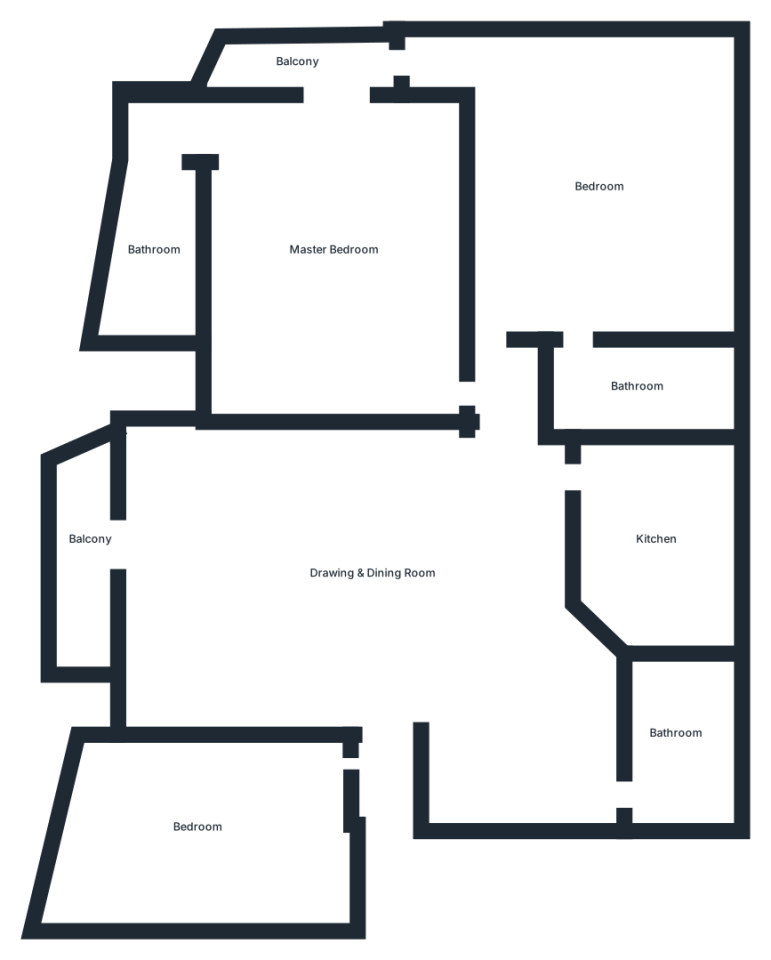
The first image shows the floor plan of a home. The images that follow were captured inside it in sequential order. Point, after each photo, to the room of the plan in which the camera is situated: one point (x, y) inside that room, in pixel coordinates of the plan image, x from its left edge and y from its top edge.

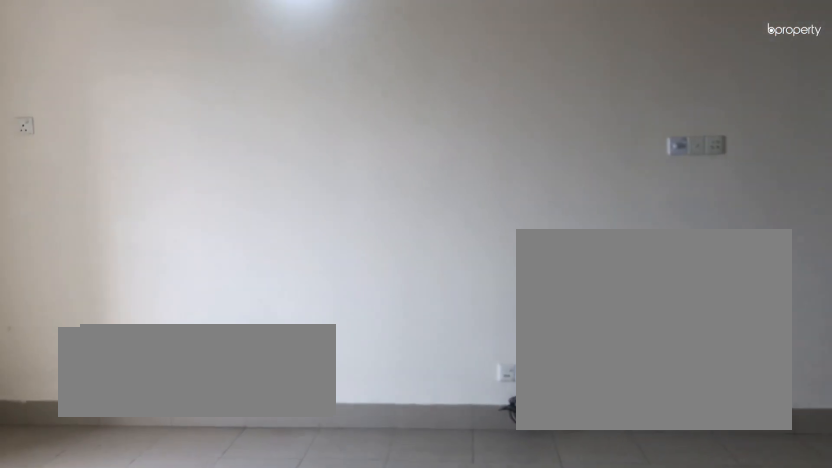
(371, 572)
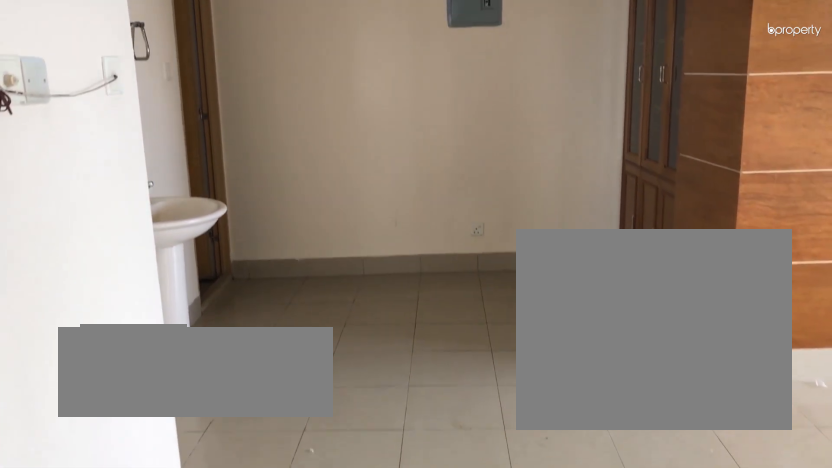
(371, 571)
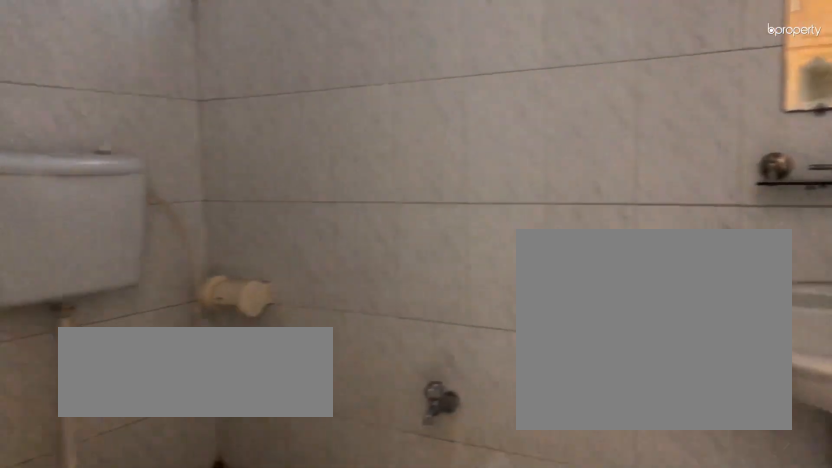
(672, 731)
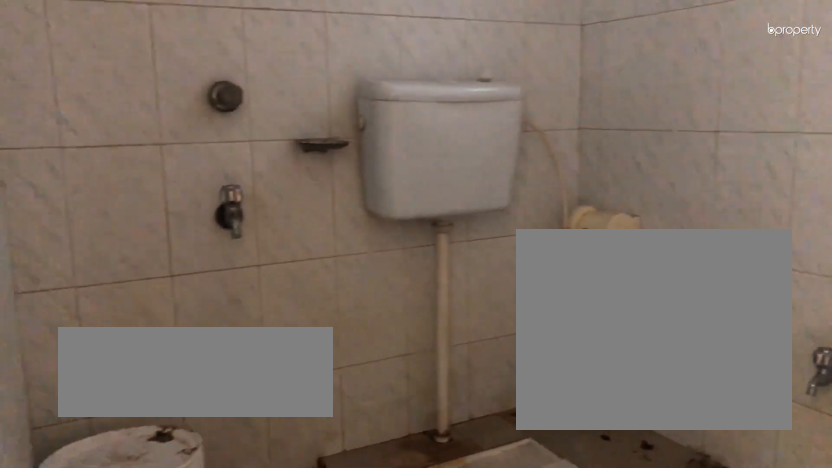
(672, 731)
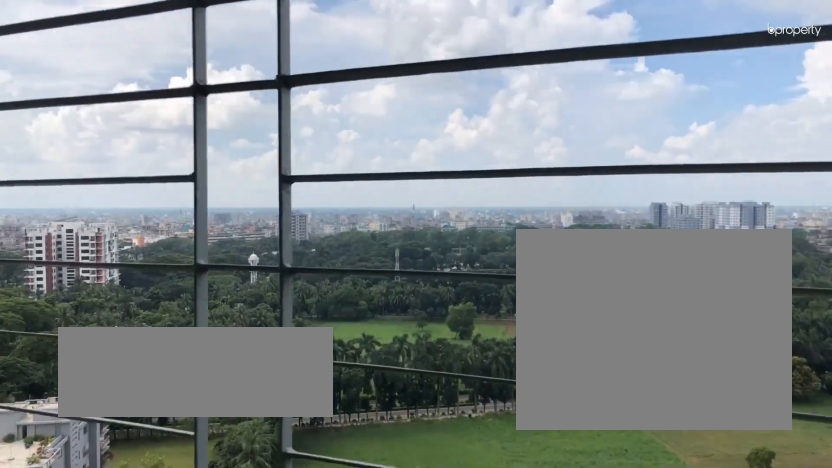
(88, 539)
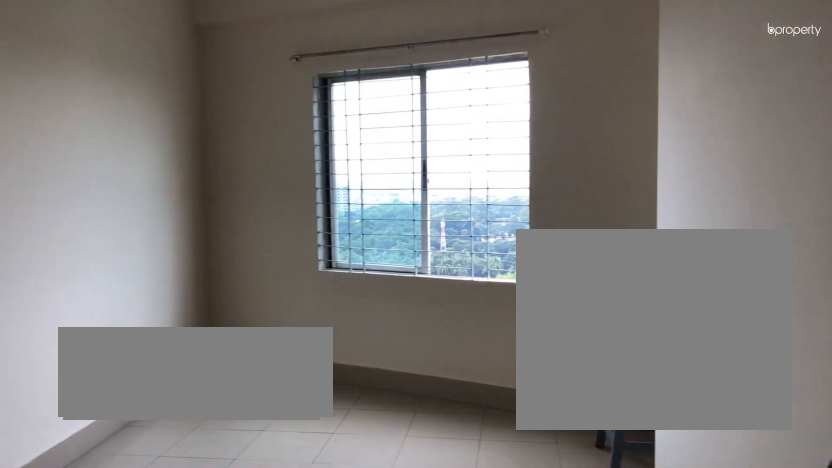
(197, 824)
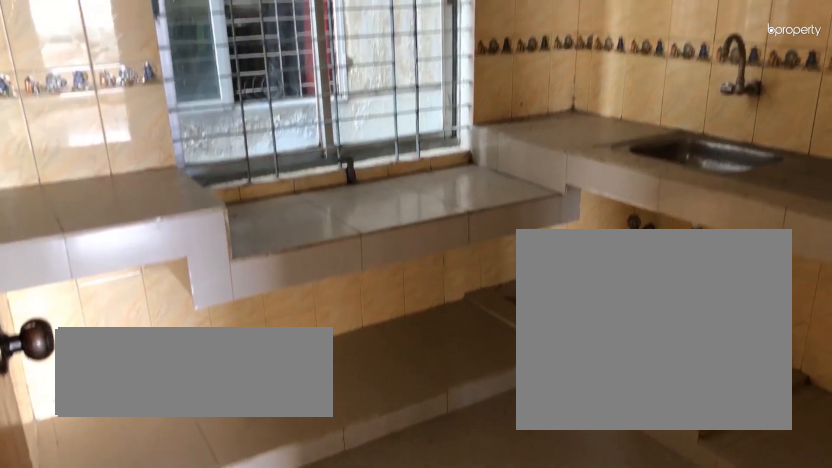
(654, 538)
